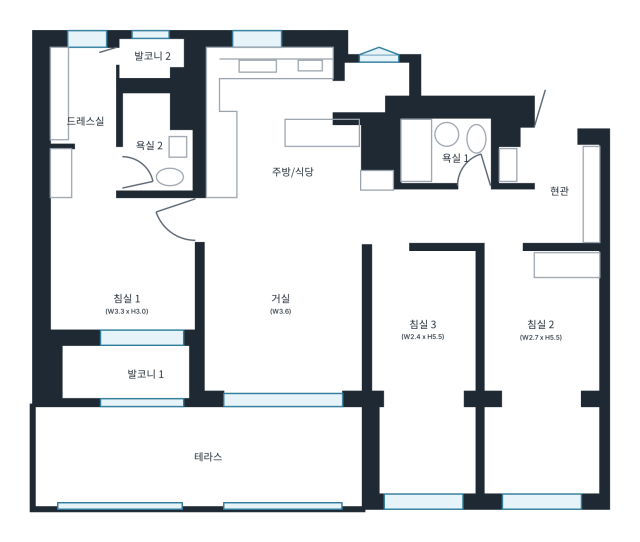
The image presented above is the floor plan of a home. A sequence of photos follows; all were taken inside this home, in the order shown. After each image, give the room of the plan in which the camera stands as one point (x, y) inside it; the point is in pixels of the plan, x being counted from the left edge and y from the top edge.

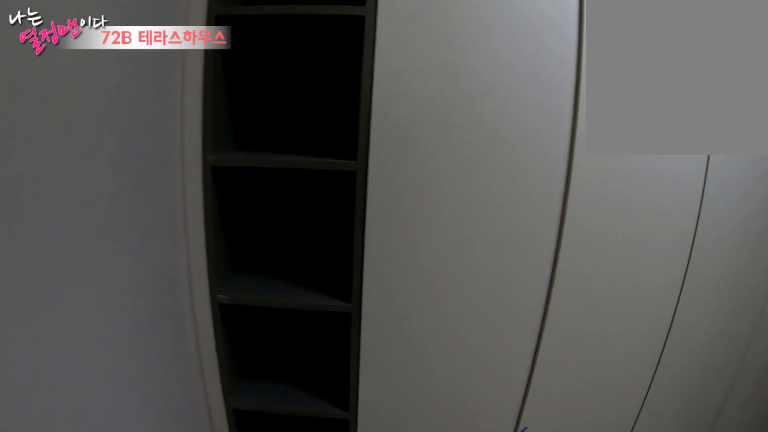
(563, 190)
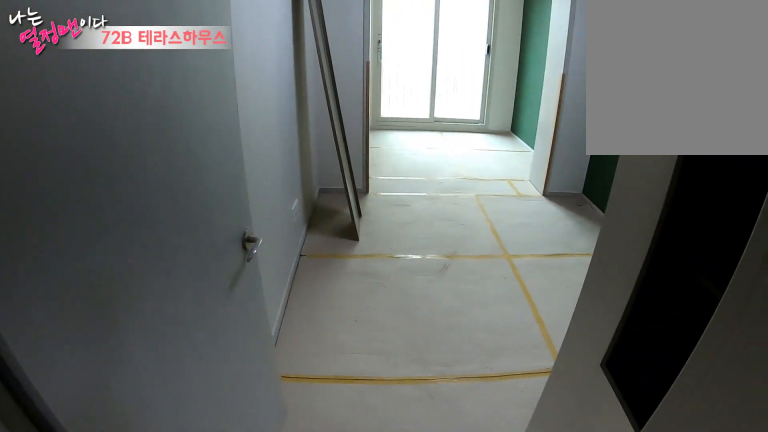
(542, 340)
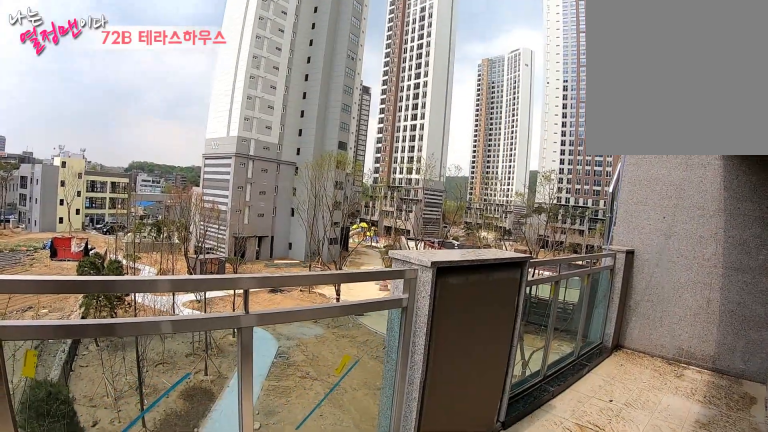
(204, 456)
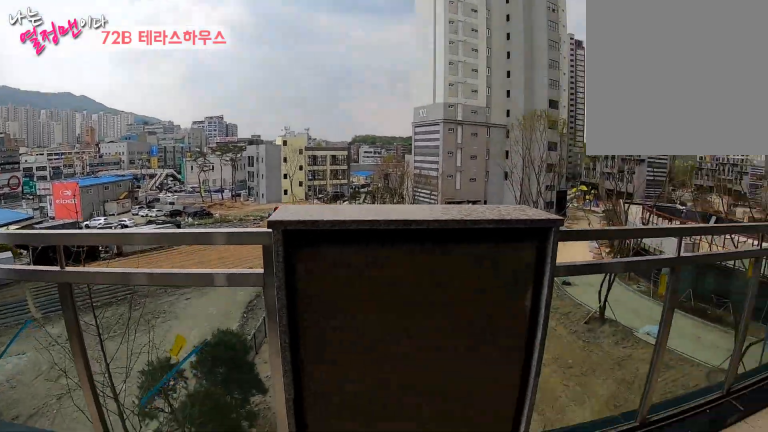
(205, 456)
